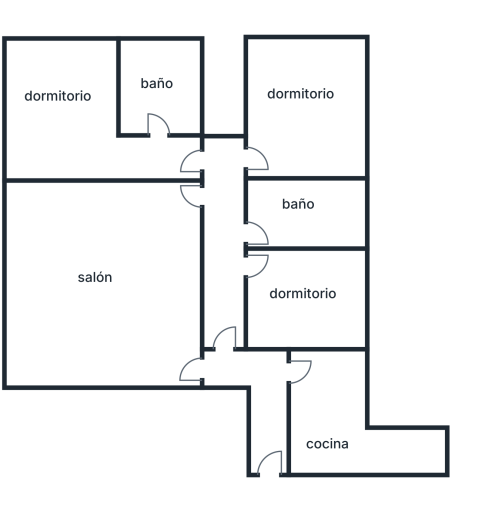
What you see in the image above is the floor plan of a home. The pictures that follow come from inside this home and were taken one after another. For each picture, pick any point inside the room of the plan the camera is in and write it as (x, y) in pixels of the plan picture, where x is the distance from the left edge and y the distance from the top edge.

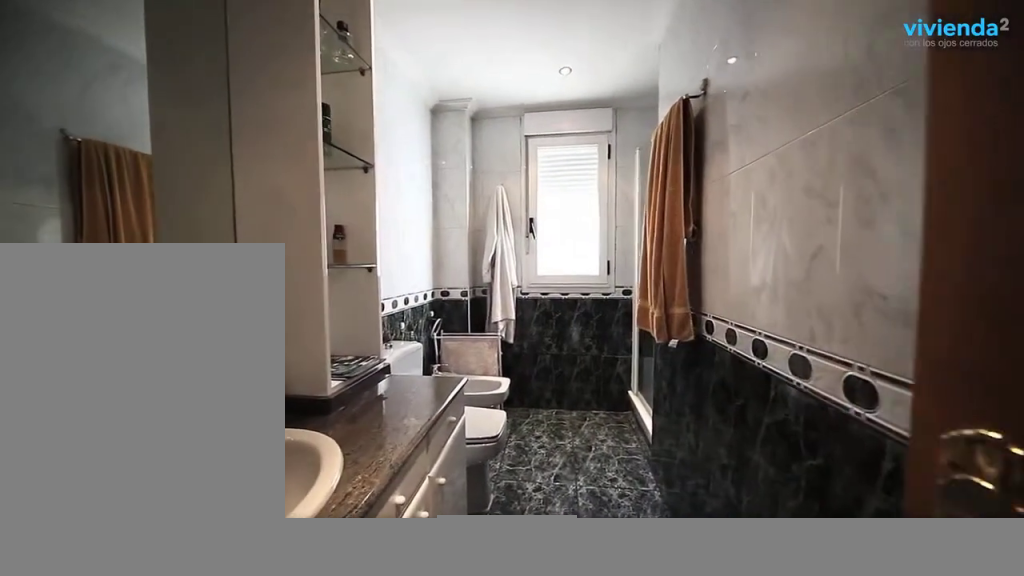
(336, 222)
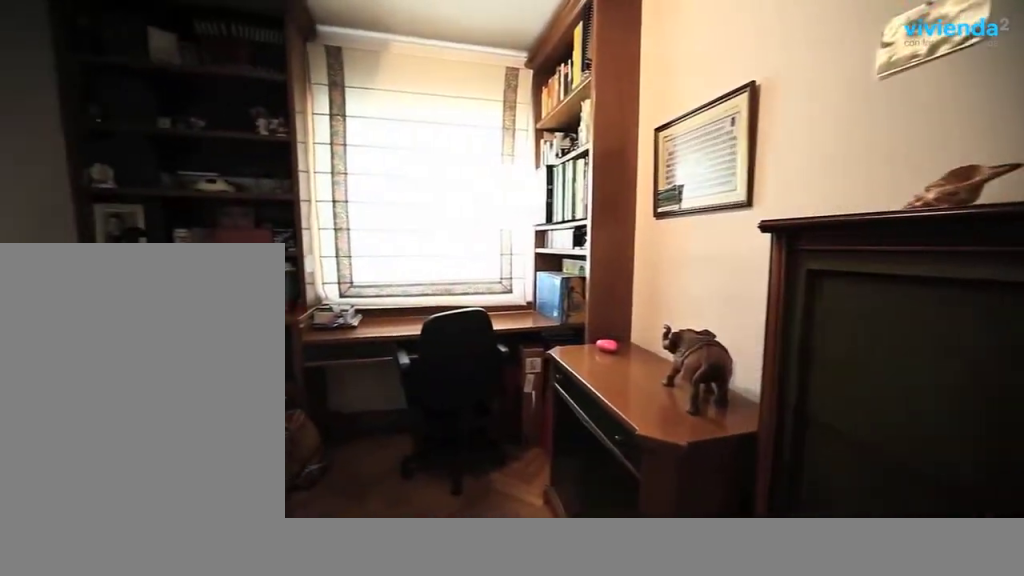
(315, 143)
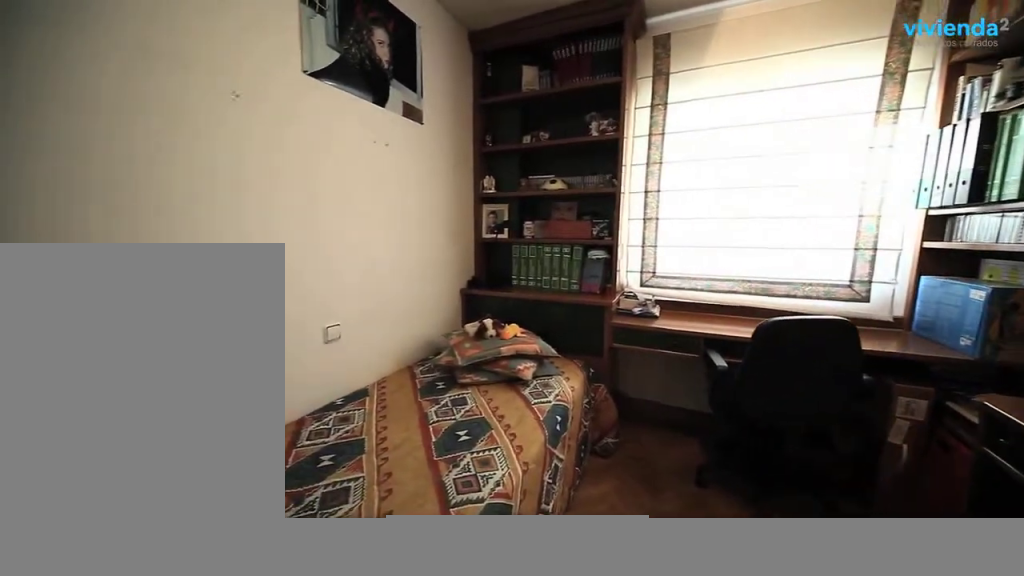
(315, 143)
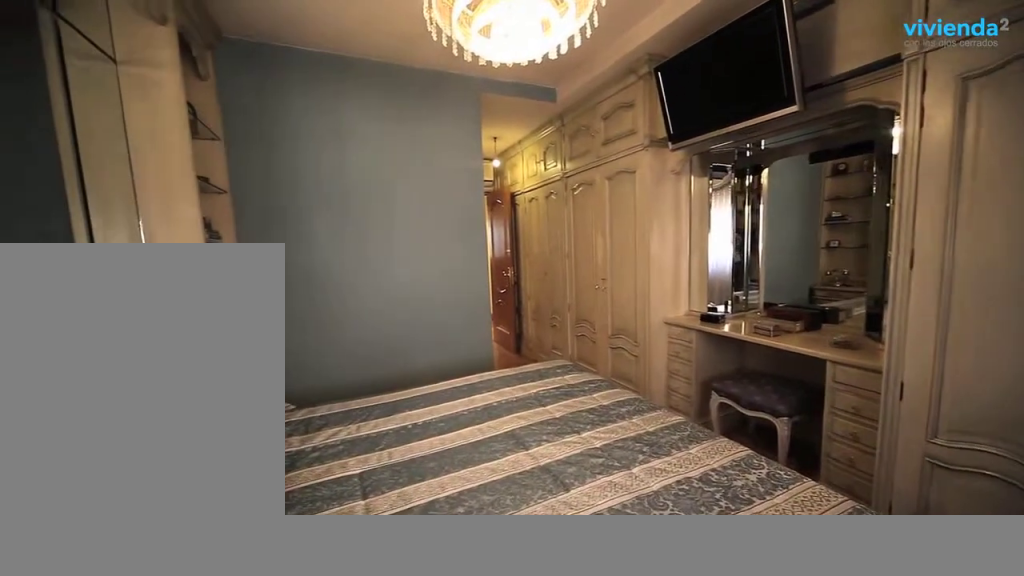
(63, 143)
